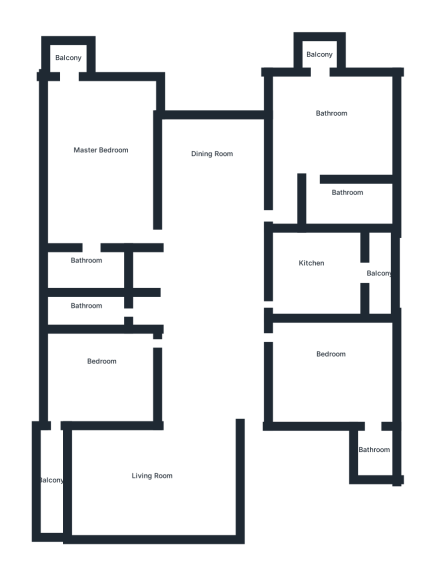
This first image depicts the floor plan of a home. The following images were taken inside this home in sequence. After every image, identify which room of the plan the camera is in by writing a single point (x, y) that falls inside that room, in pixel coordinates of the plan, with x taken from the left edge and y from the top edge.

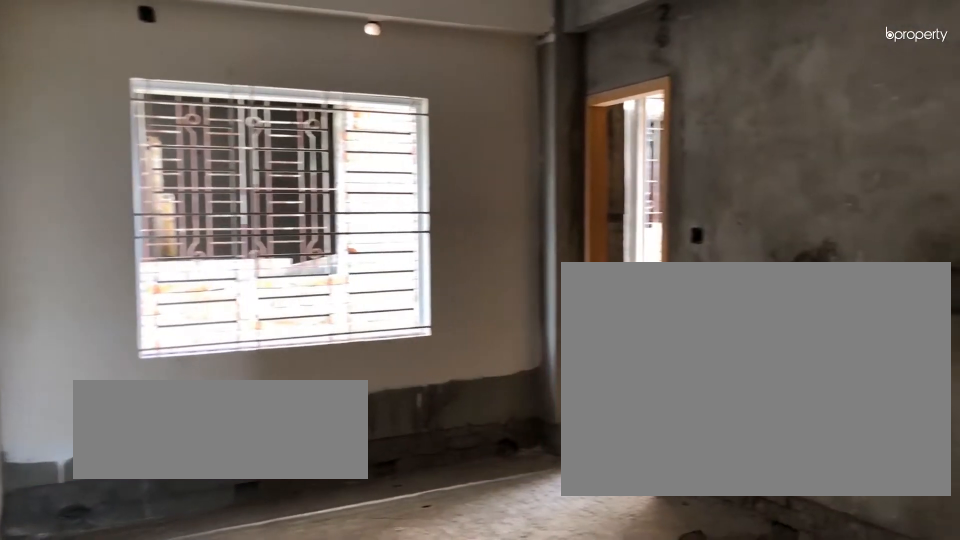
(334, 361)
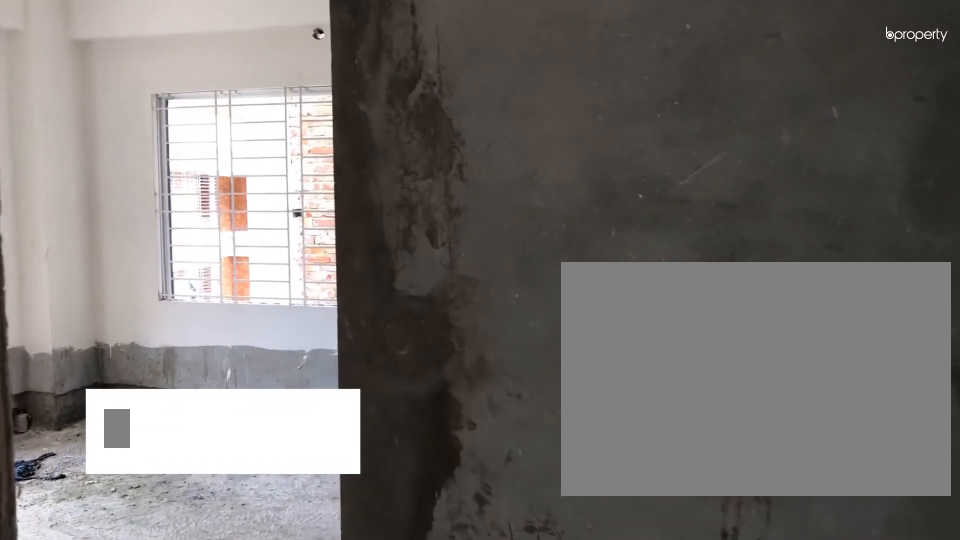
(285, 187)
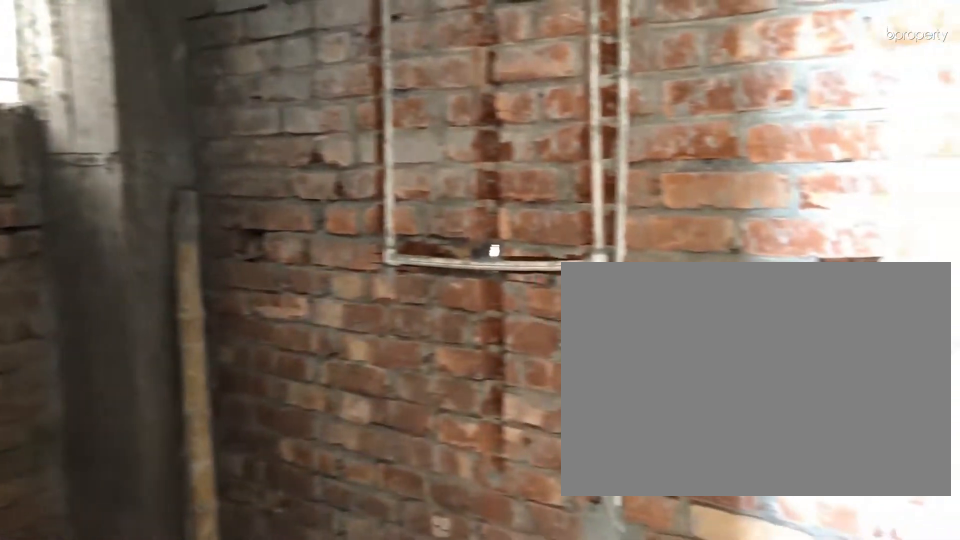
(350, 204)
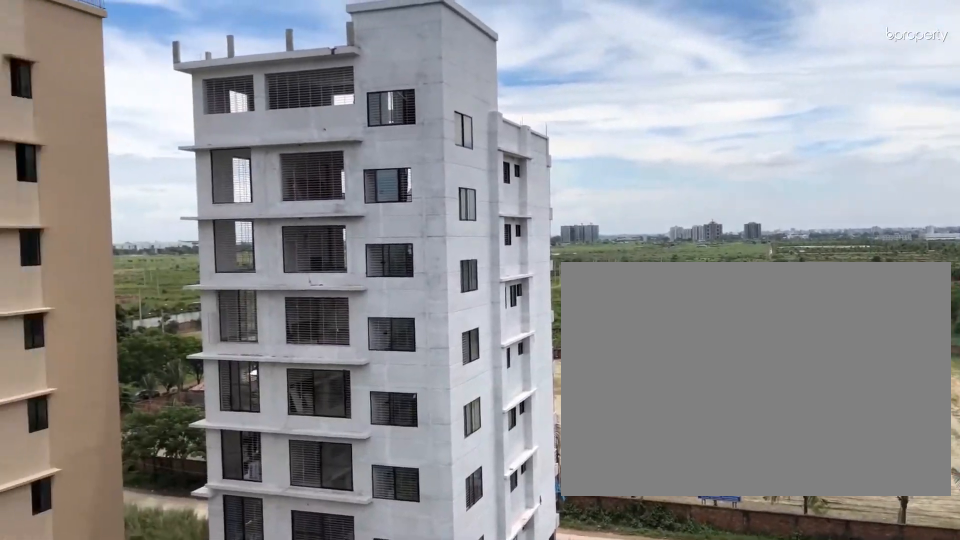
(317, 57)
